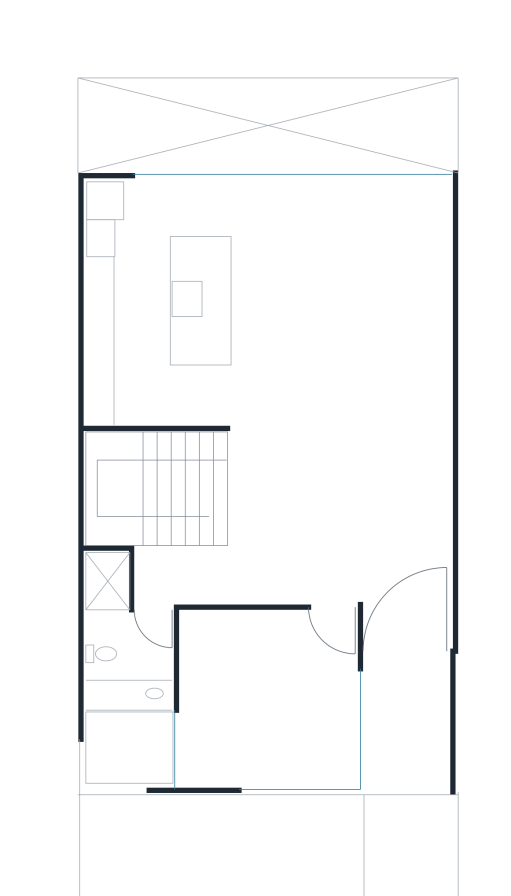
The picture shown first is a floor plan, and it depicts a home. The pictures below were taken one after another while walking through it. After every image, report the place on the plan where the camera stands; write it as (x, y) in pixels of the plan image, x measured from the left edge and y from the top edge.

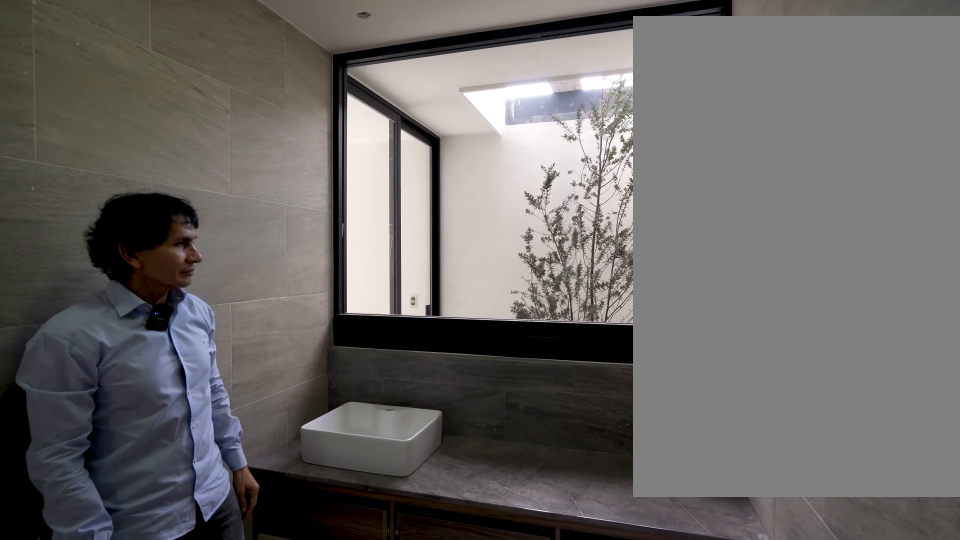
(144, 640)
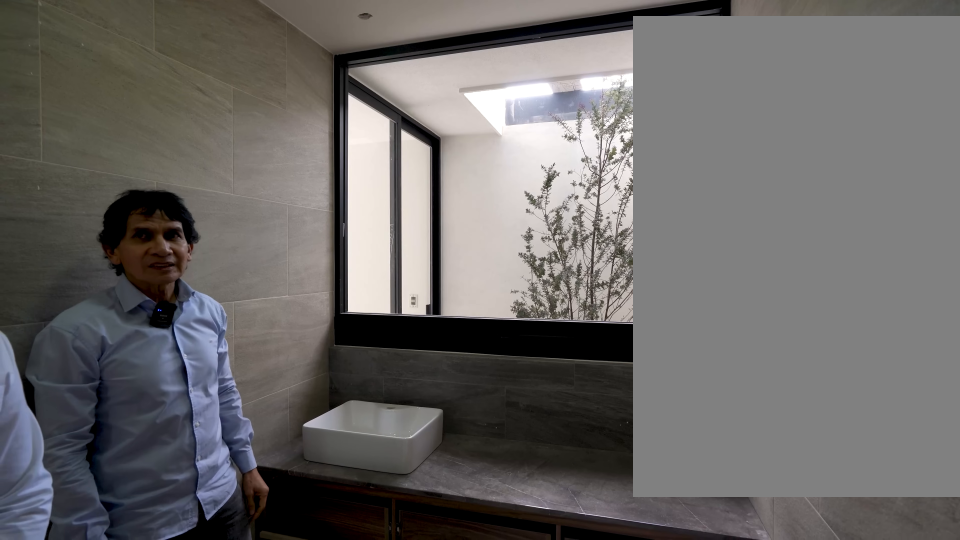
(146, 639)
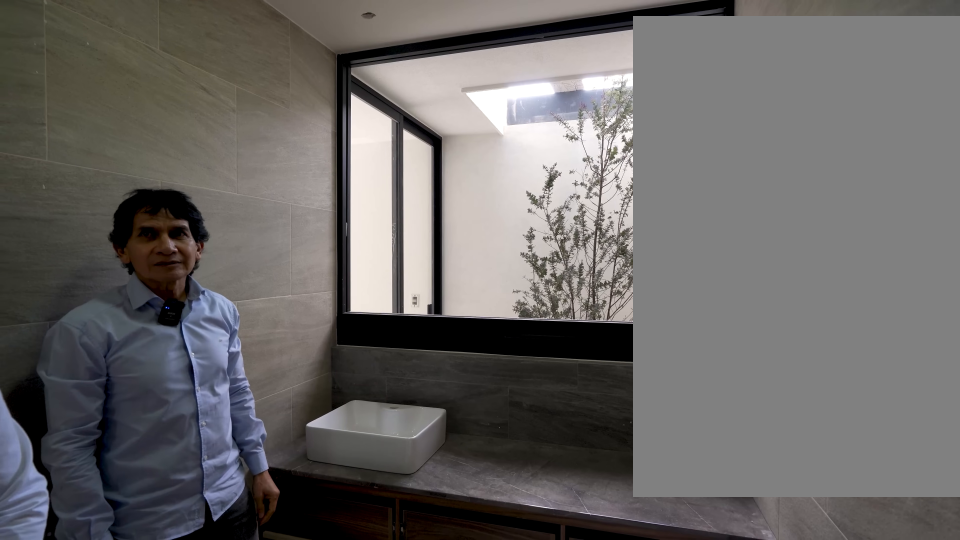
(146, 640)
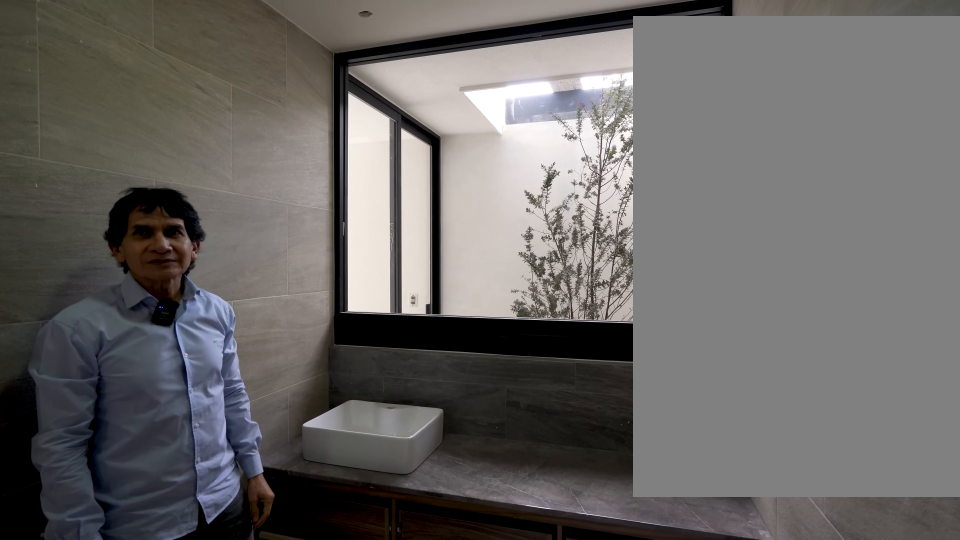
(145, 640)
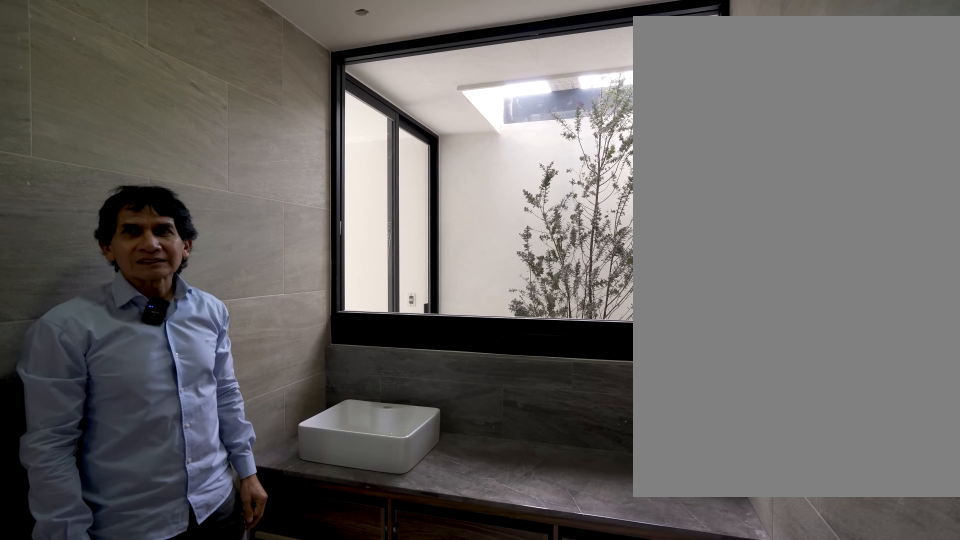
(147, 642)
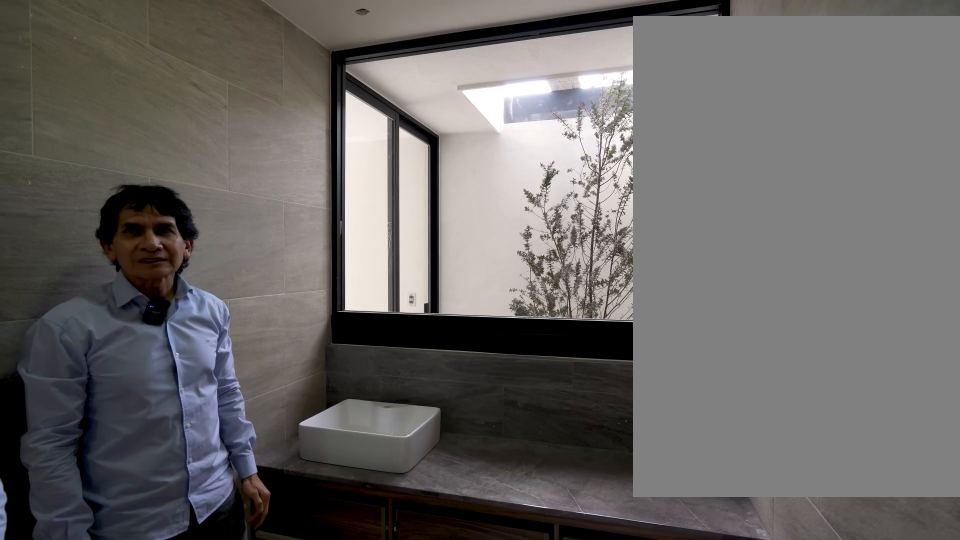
(146, 642)
